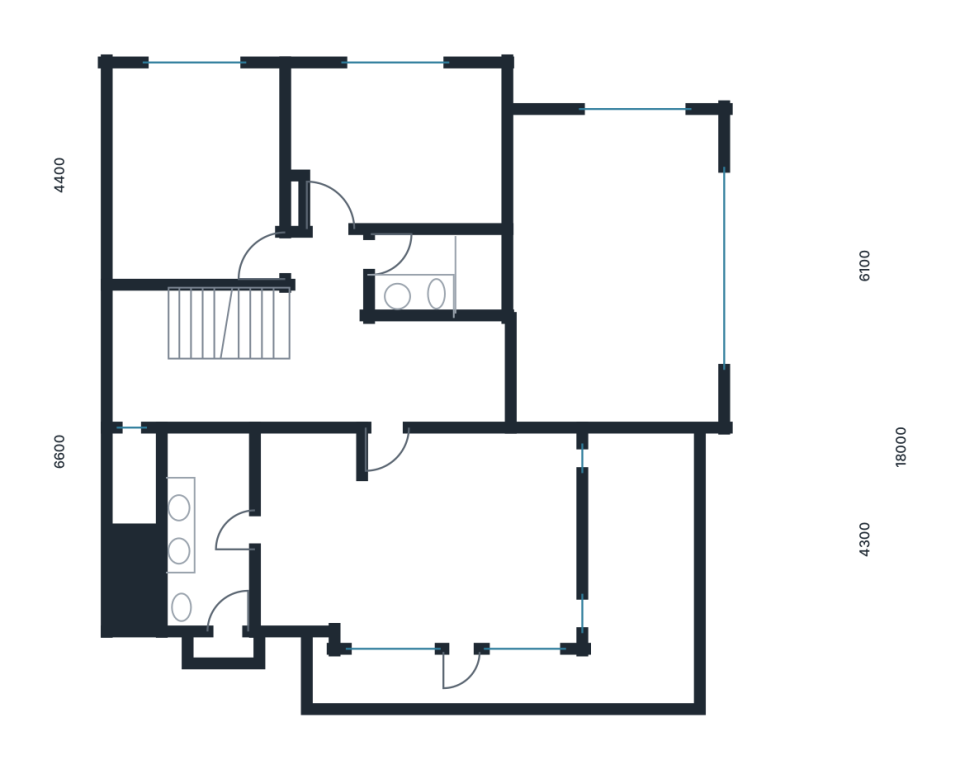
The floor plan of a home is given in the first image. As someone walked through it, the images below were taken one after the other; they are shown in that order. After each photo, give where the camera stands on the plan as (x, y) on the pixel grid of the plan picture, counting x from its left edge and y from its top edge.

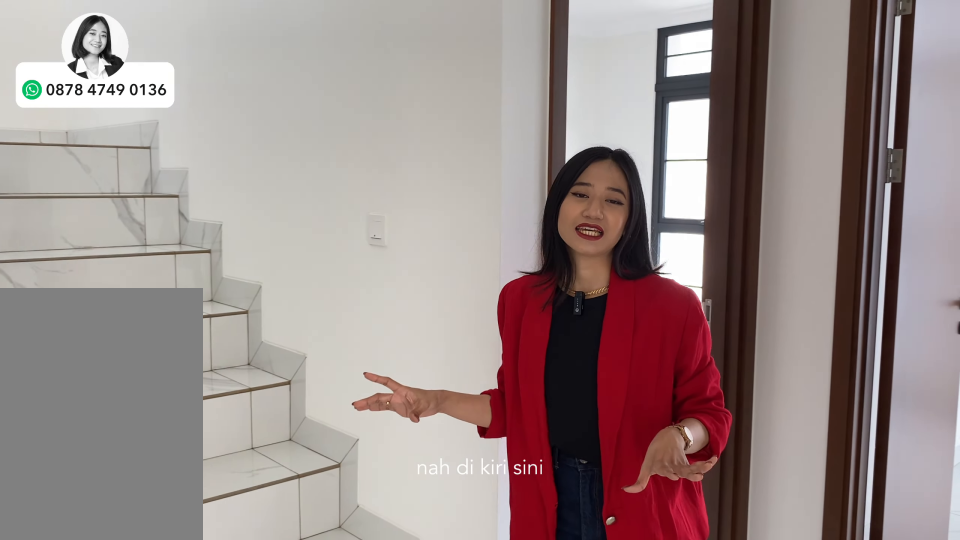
(331, 366)
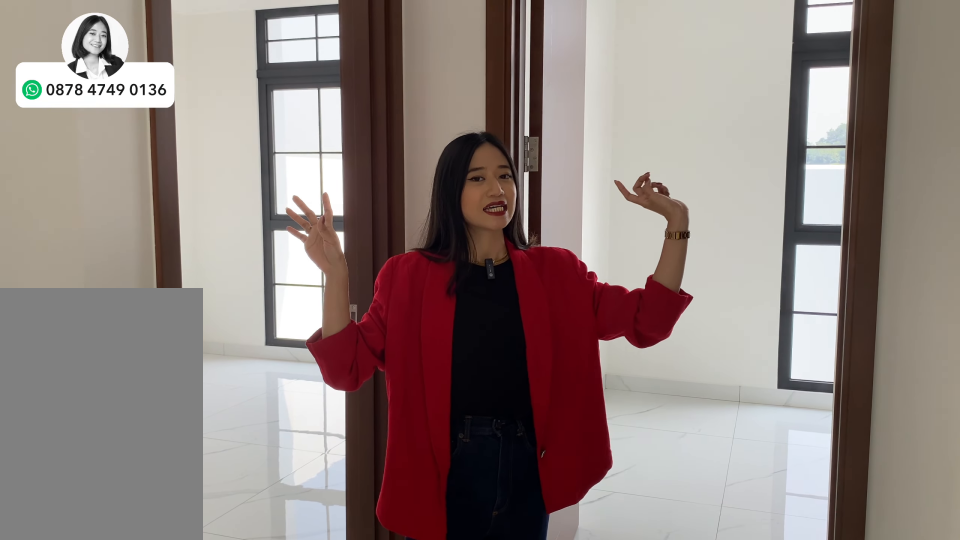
(331, 366)
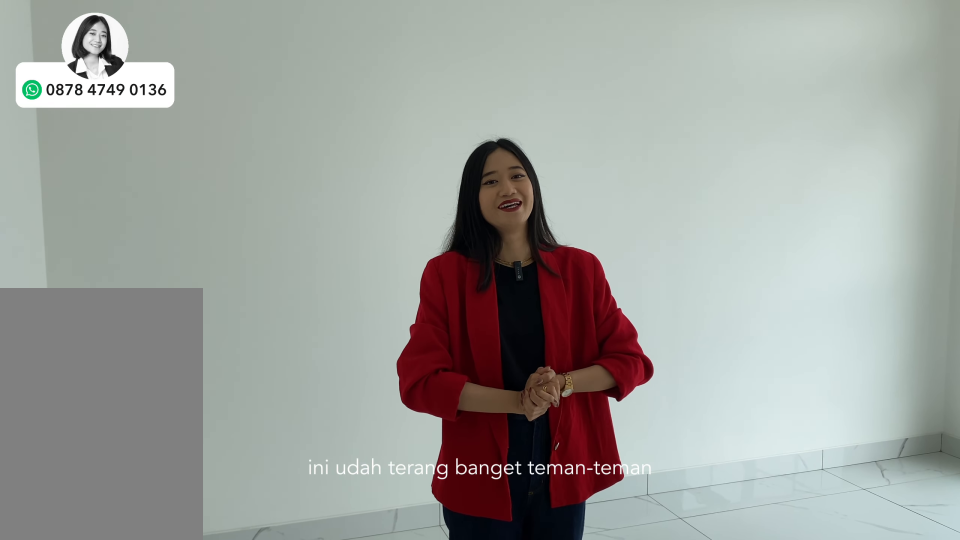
(194, 167)
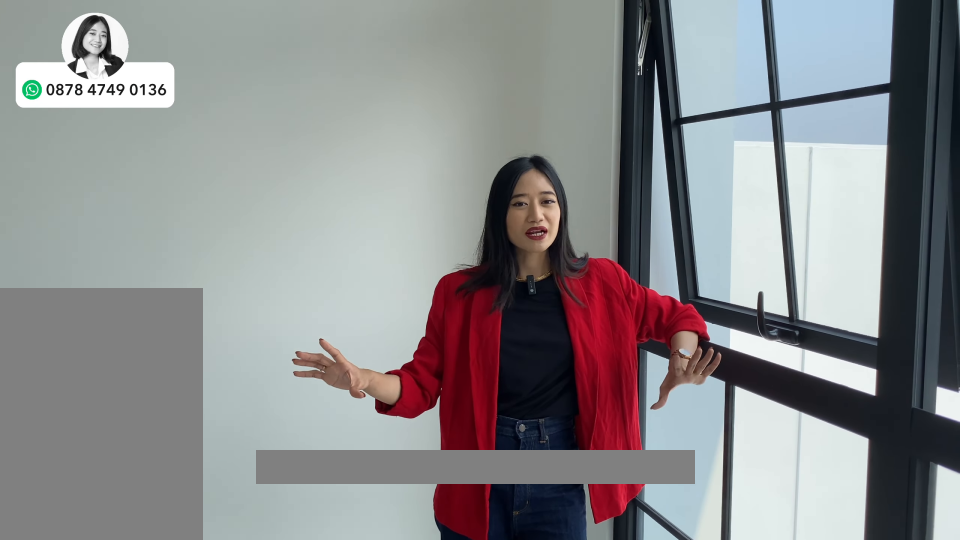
(193, 167)
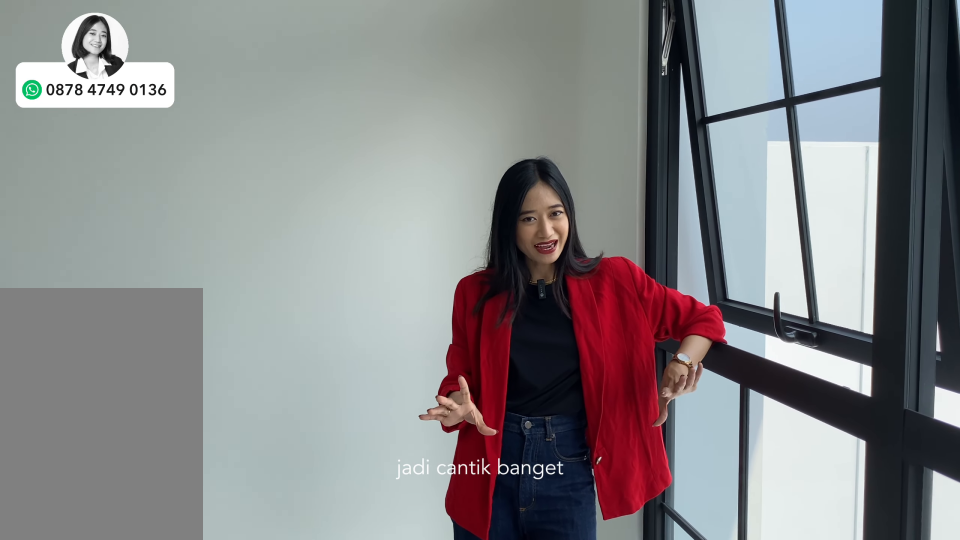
(193, 167)
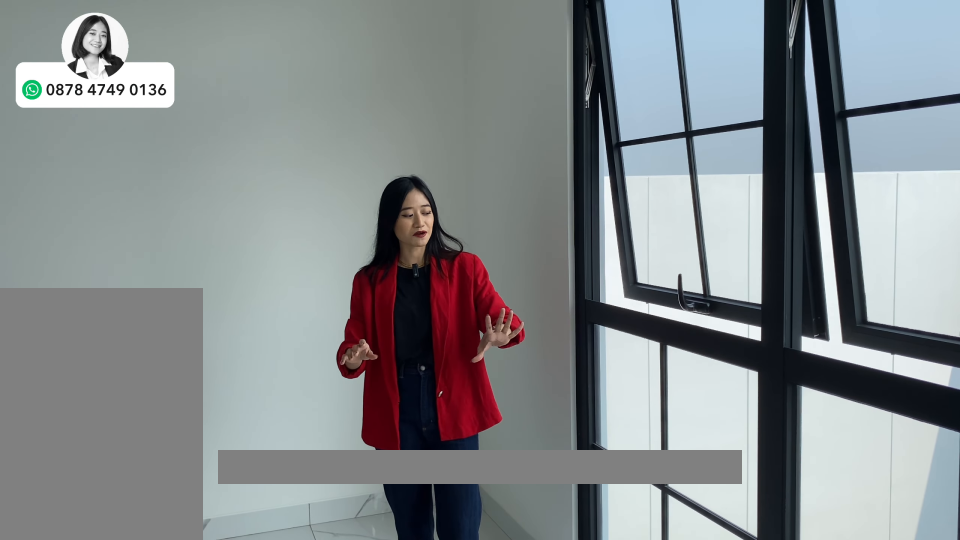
(413, 146)
